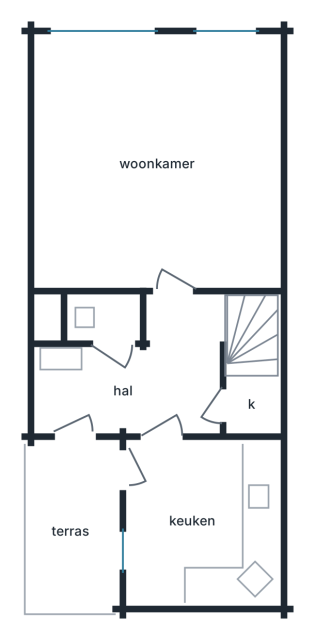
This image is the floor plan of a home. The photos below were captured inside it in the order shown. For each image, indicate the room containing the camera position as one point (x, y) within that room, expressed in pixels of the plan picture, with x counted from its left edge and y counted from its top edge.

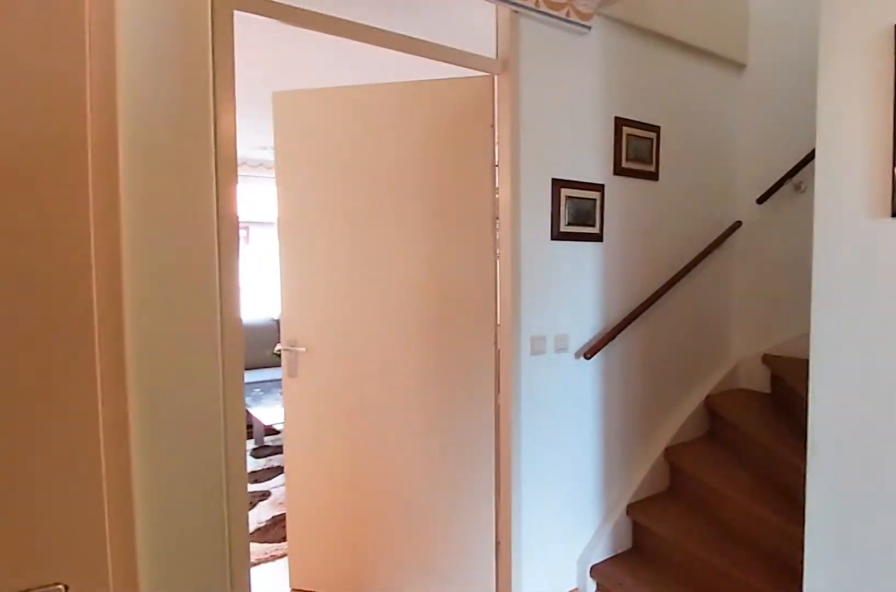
(146, 375)
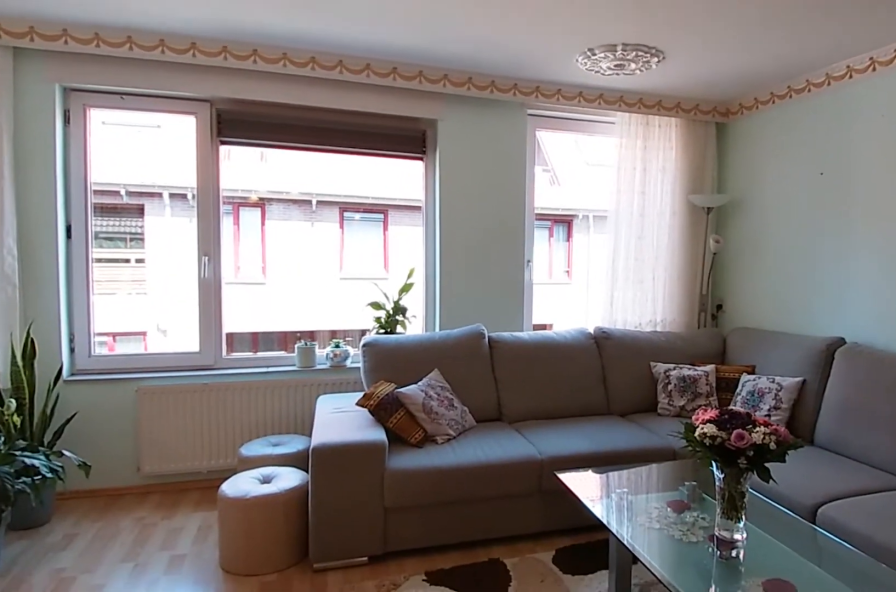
(157, 162)
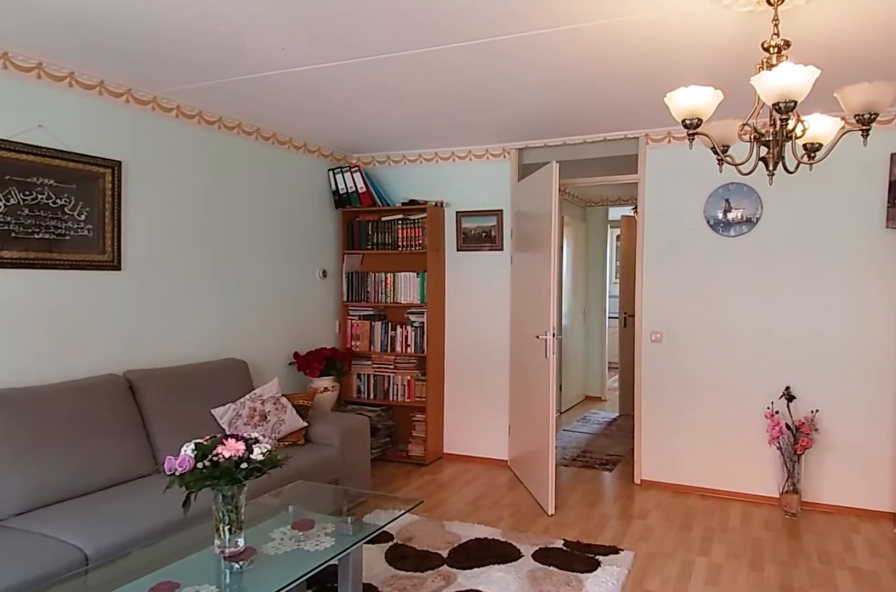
(157, 162)
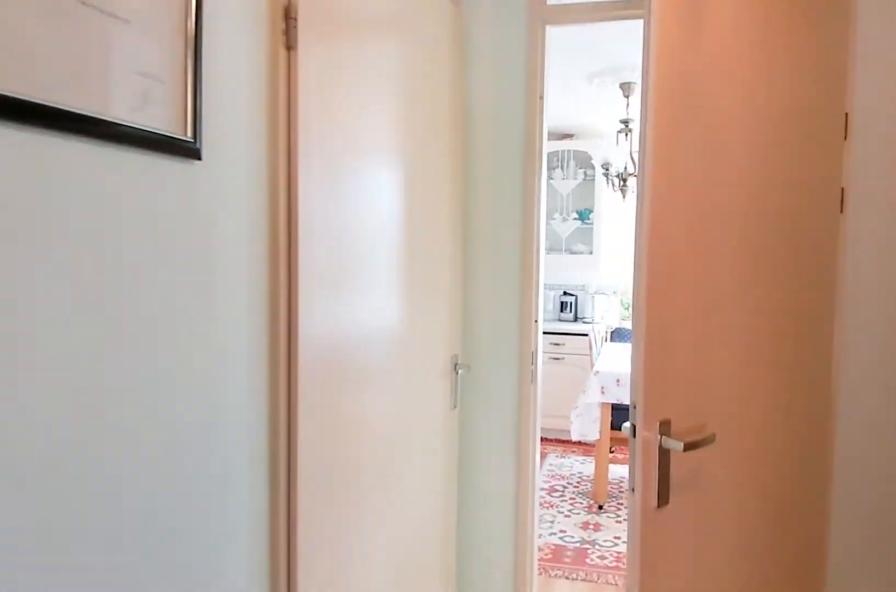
(146, 375)
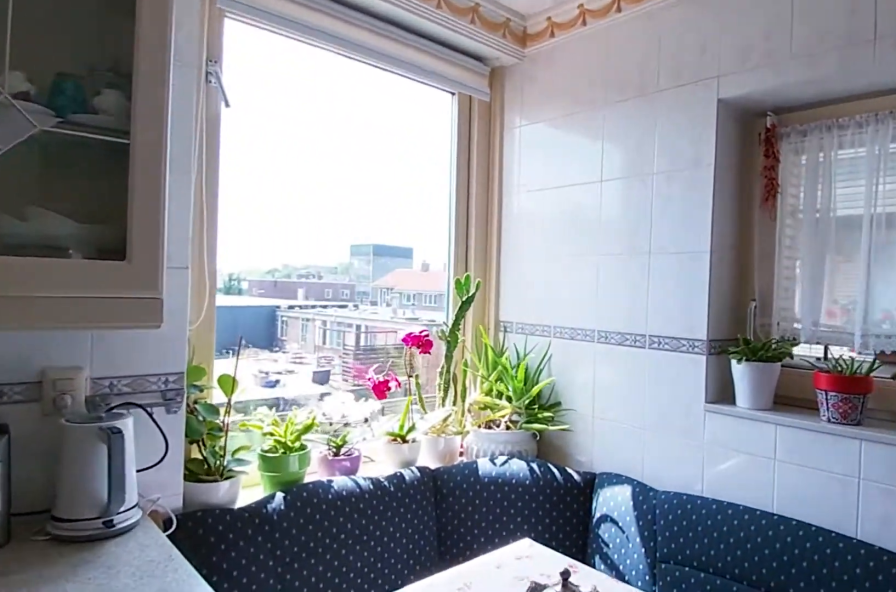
(202, 522)
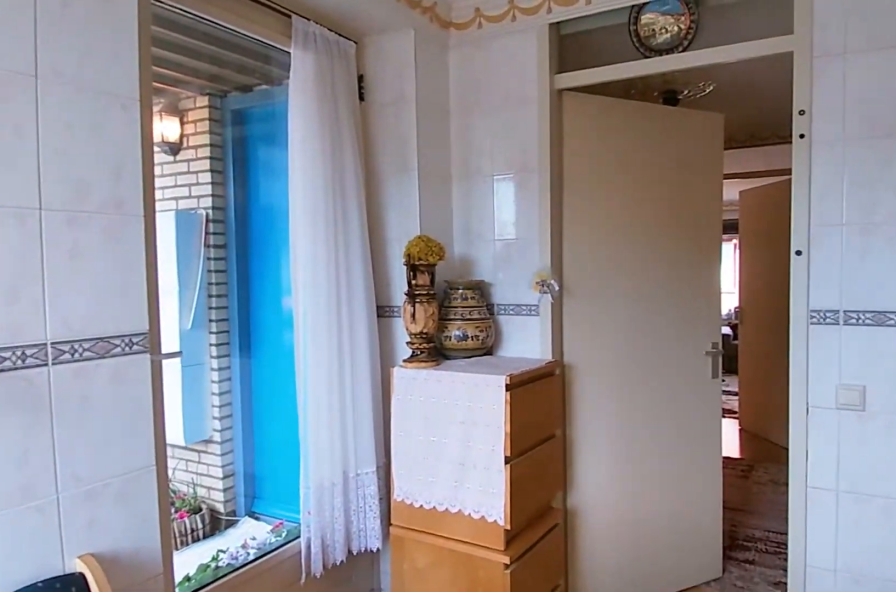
(202, 522)
